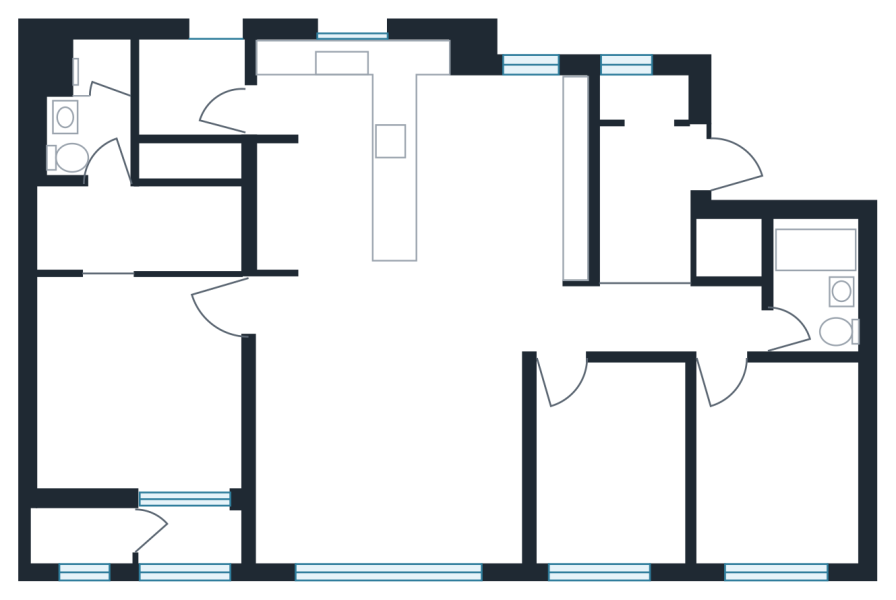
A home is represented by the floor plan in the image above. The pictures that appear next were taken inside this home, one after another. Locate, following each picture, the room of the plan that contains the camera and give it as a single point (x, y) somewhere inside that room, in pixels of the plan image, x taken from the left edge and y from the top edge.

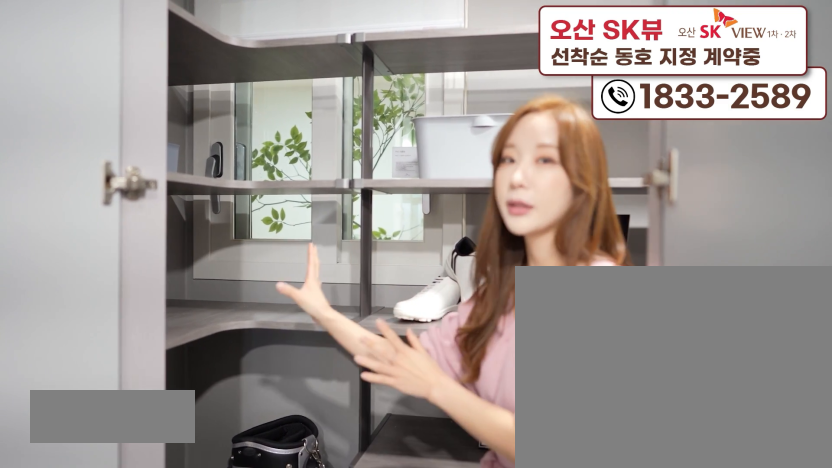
(652, 179)
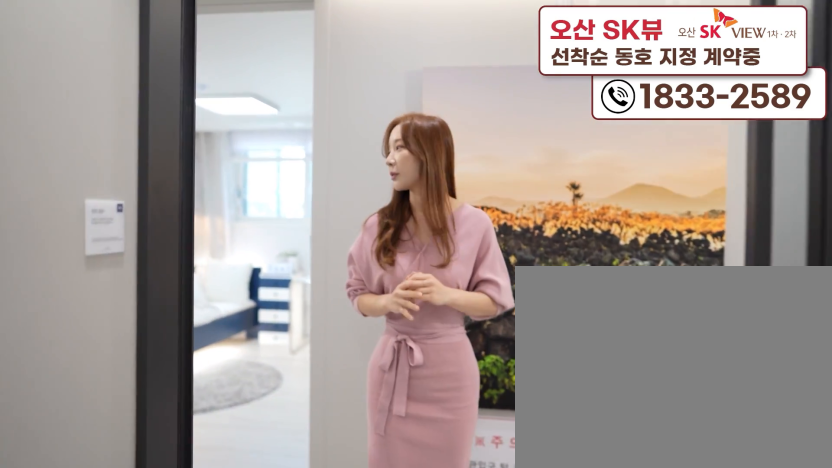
(652, 179)
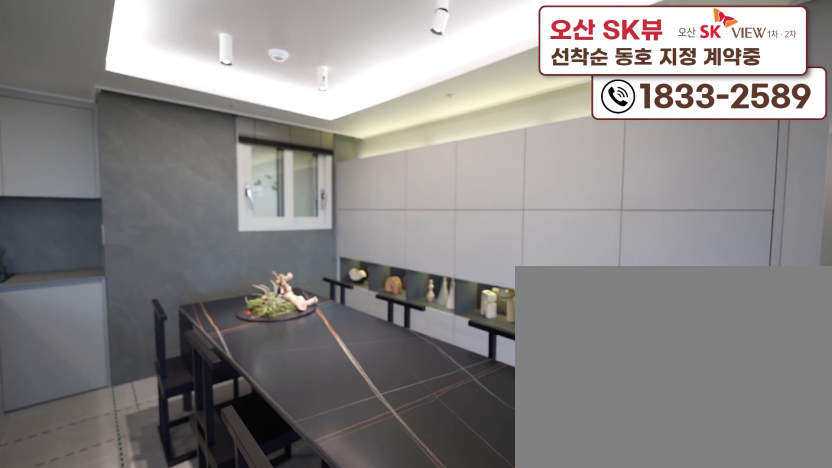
(357, 284)
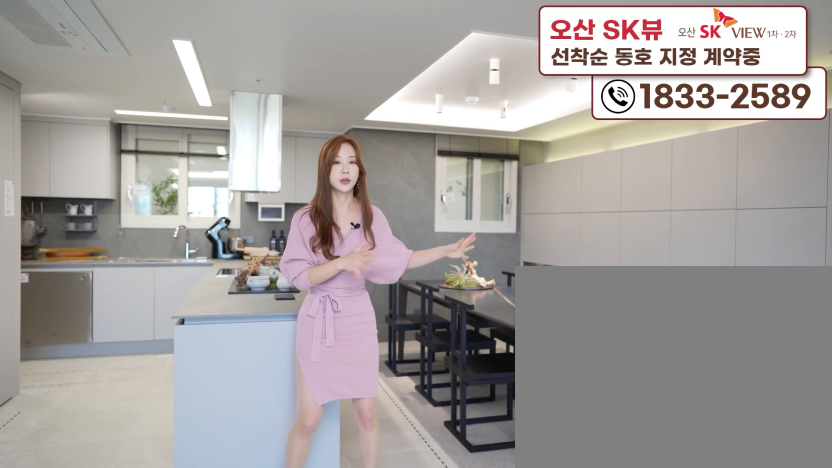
(357, 284)
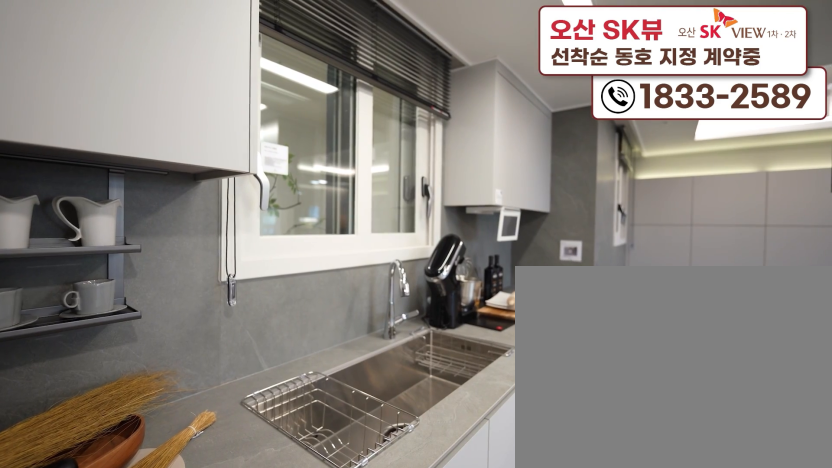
(357, 284)
